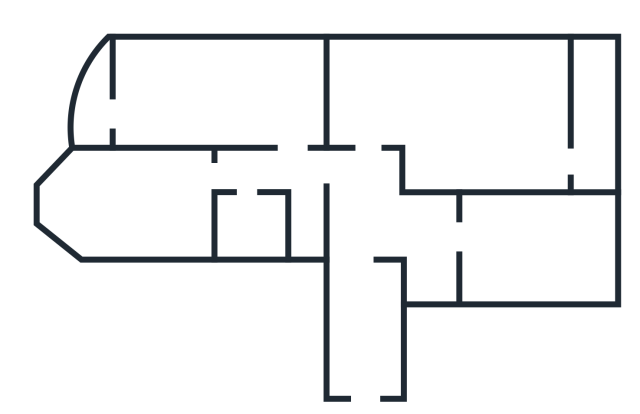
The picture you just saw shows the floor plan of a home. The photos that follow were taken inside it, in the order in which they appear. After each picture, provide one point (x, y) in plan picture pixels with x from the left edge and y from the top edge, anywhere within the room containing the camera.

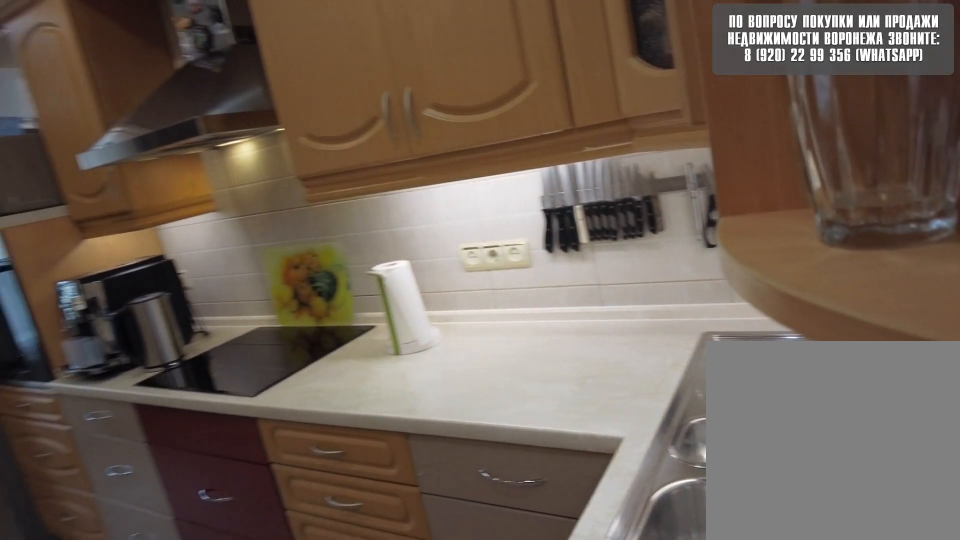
(512, 249)
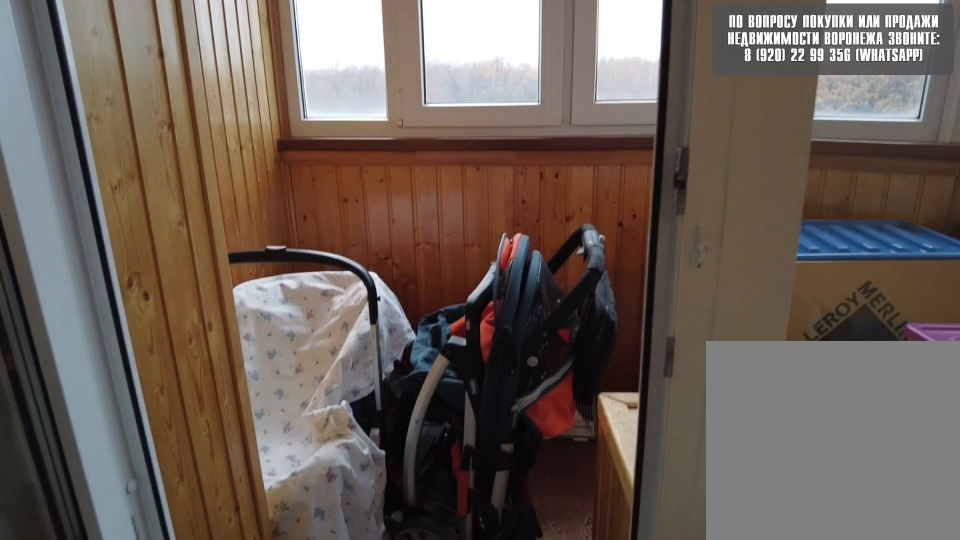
(99, 106)
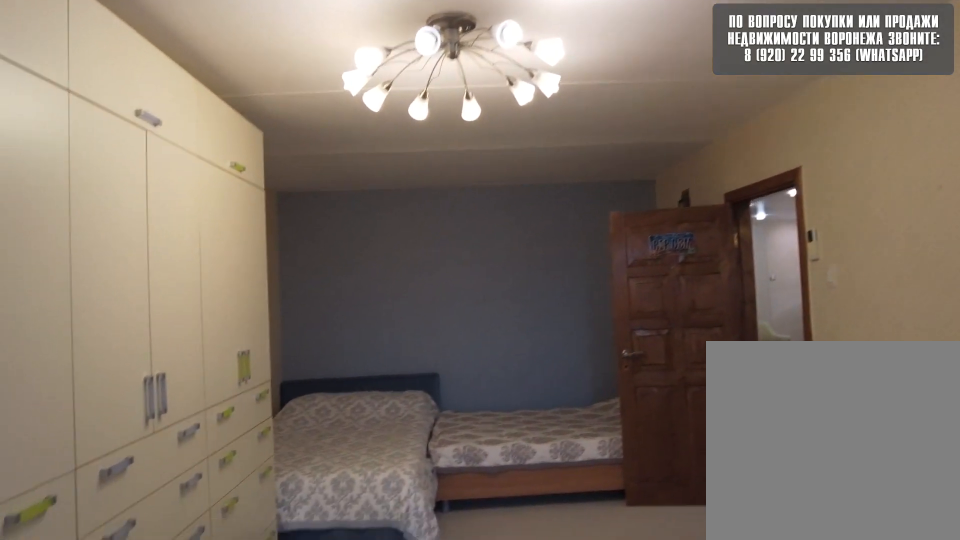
(148, 111)
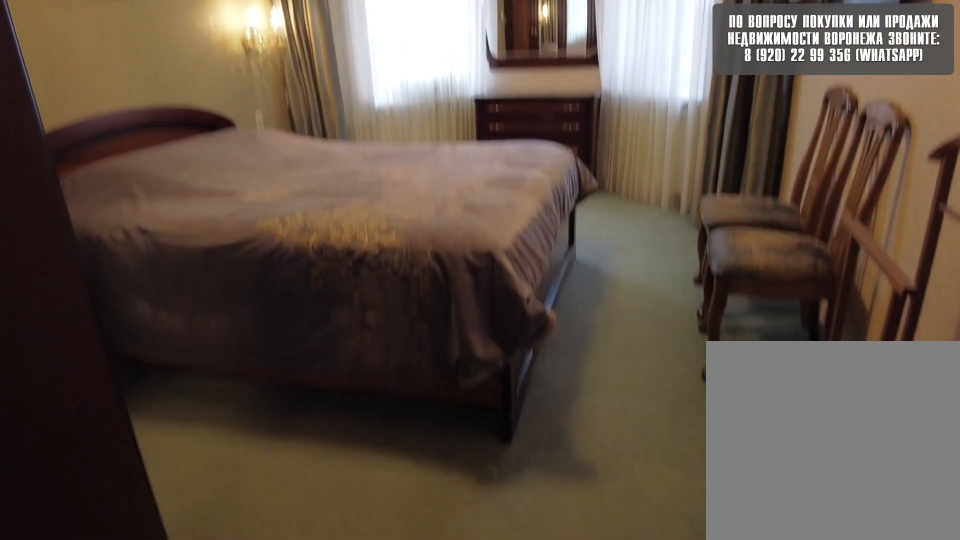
(148, 198)
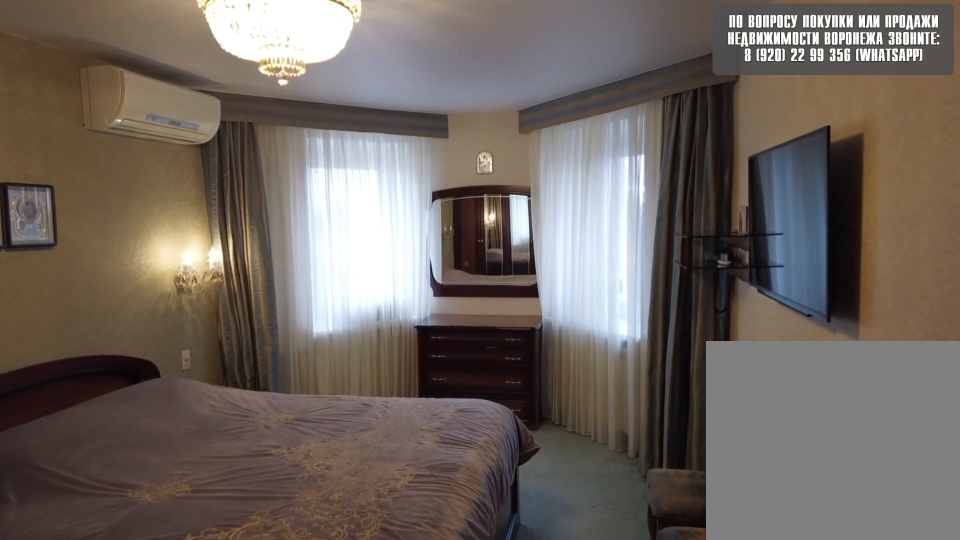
(148, 198)
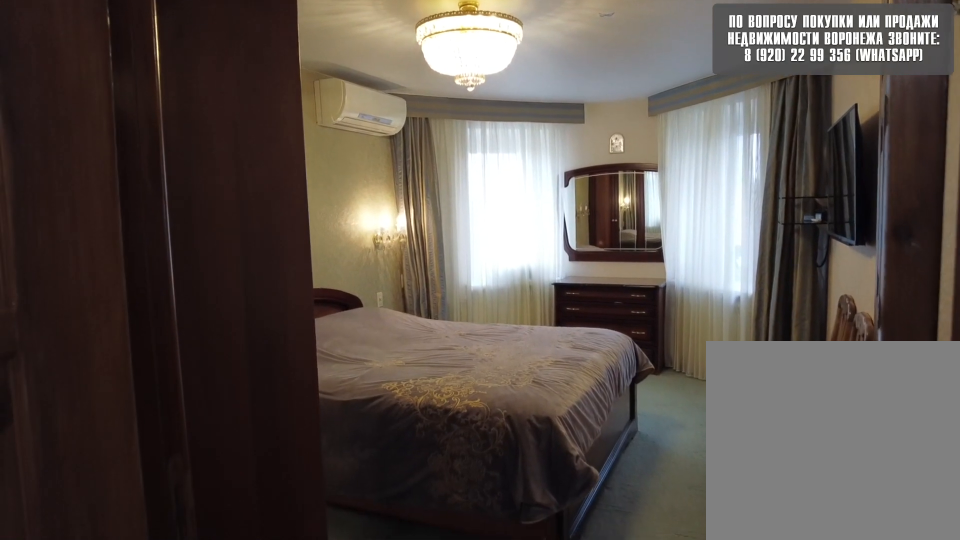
(246, 187)
